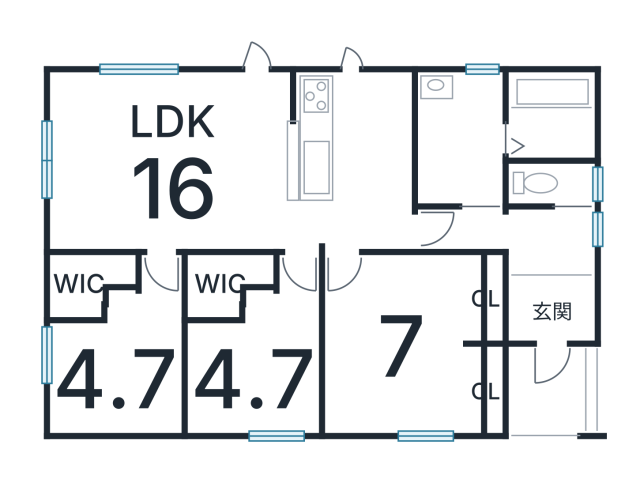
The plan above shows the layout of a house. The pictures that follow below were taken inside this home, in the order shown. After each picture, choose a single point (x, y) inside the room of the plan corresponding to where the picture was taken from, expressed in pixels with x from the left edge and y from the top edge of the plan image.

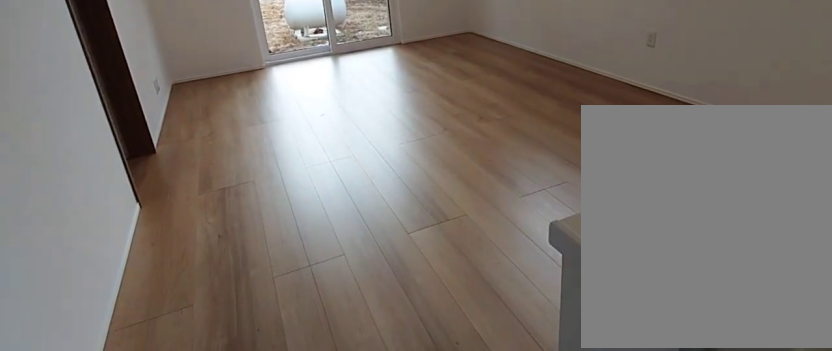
(170, 157)
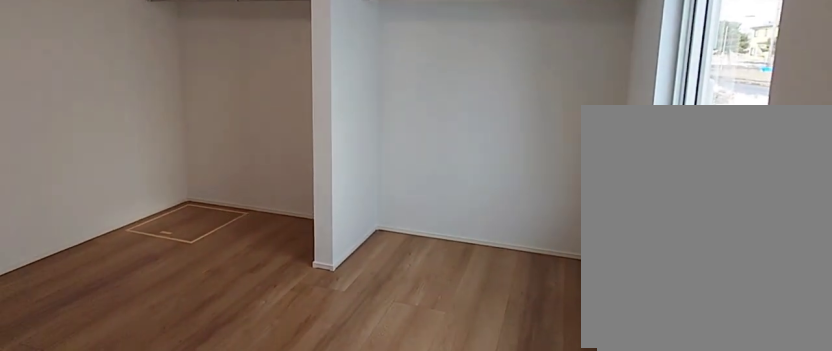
(403, 342)
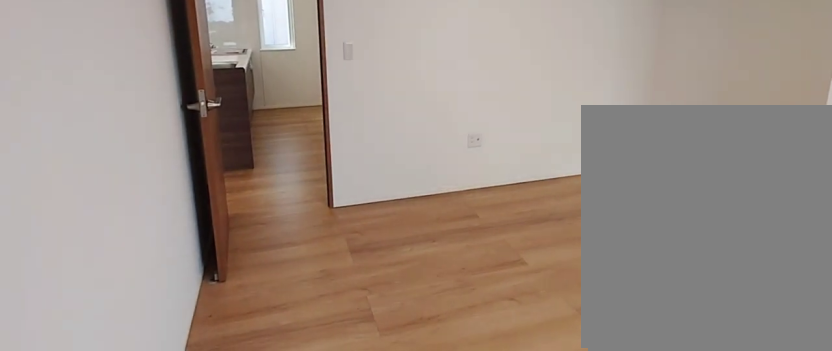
(403, 342)
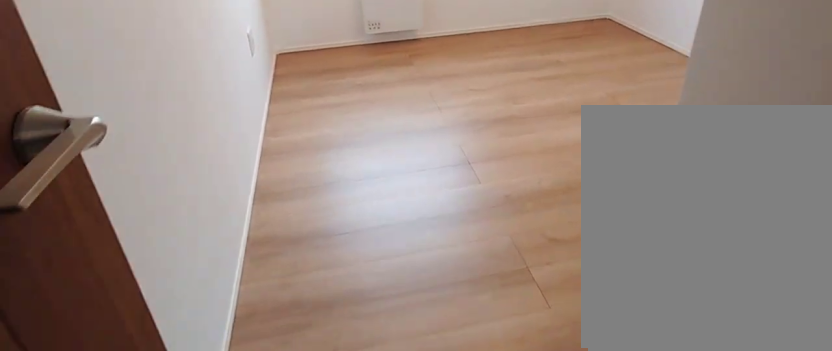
(256, 369)
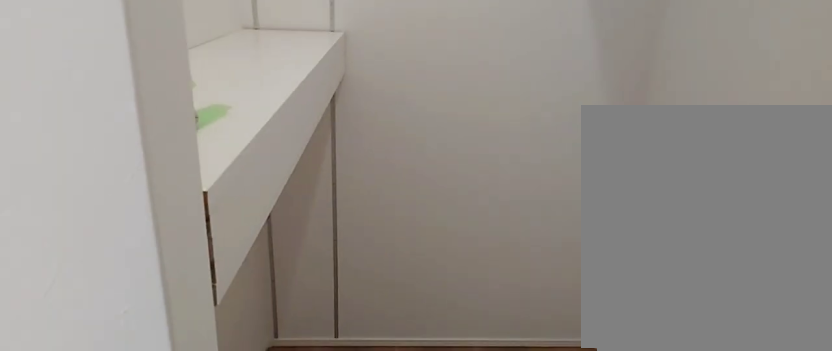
(225, 275)
